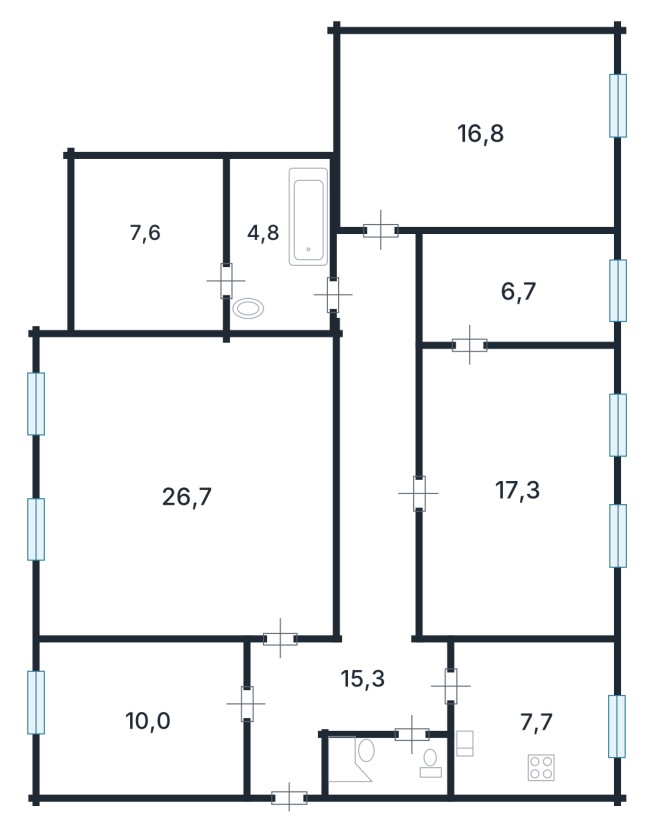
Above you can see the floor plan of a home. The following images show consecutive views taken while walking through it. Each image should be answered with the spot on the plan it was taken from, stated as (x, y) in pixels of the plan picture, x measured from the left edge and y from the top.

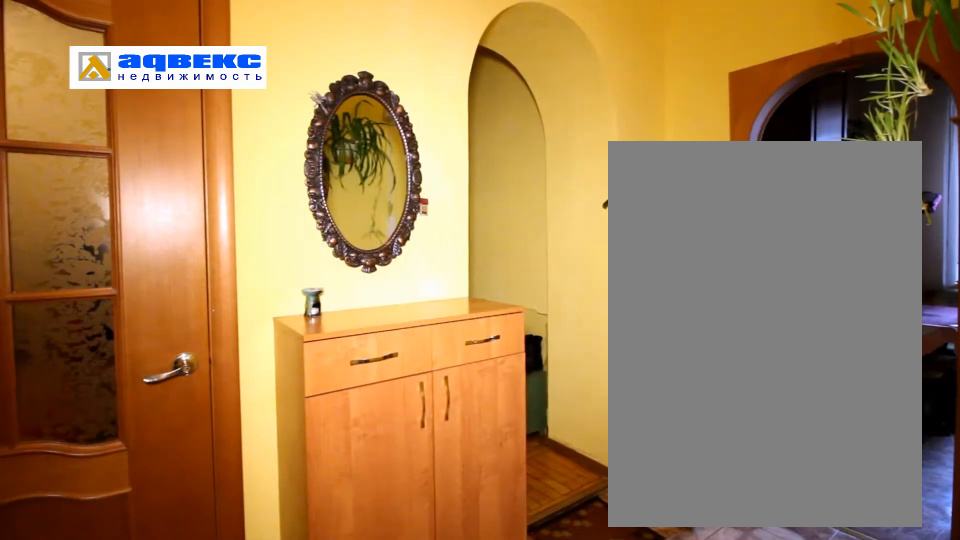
(412, 729)
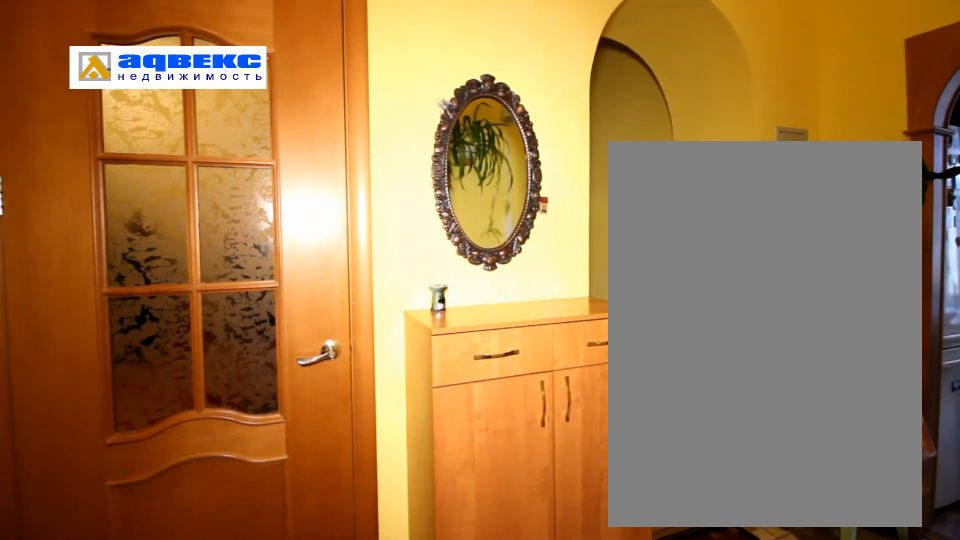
(413, 726)
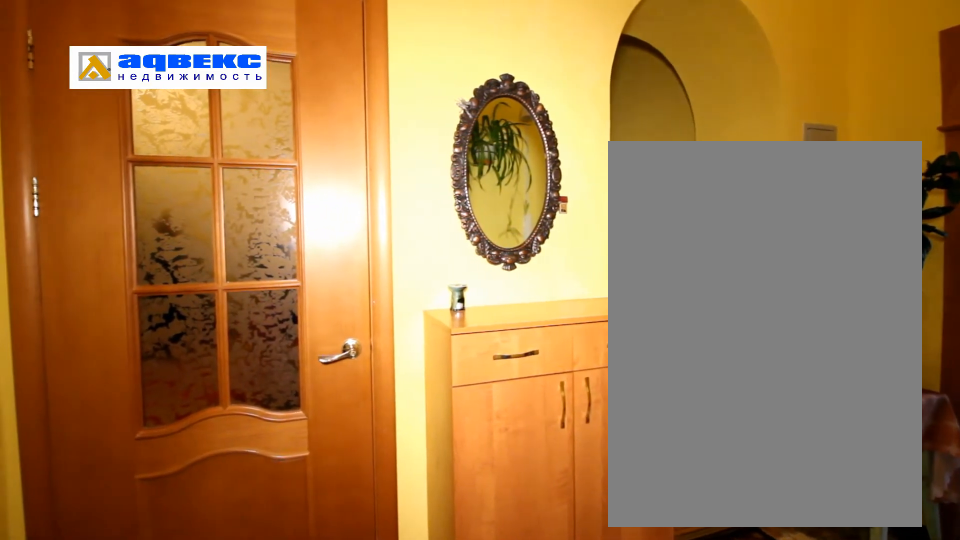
(413, 726)
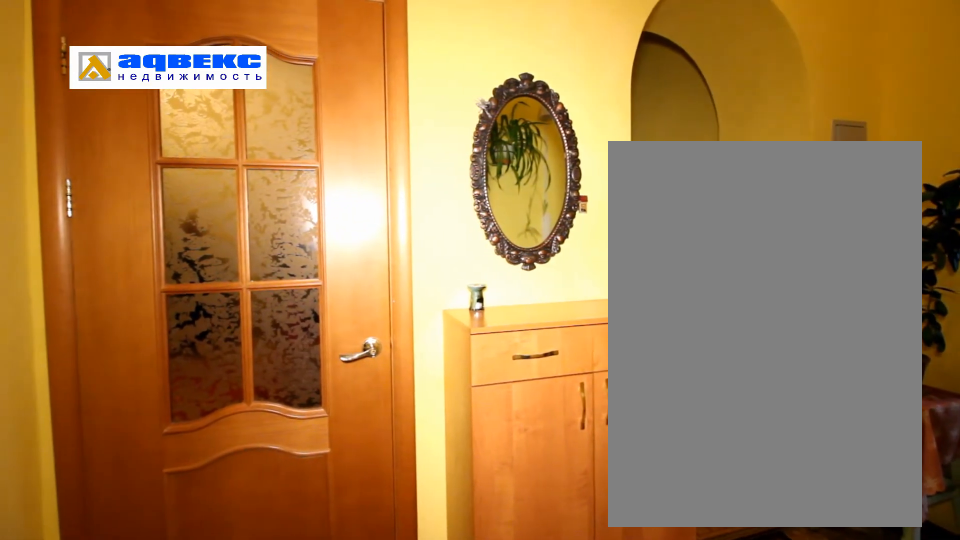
(413, 726)
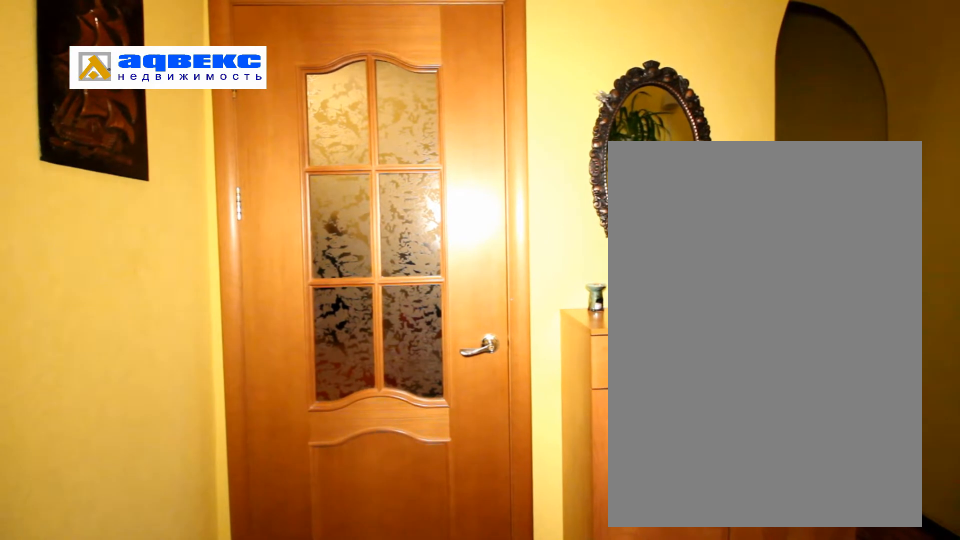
(413, 727)
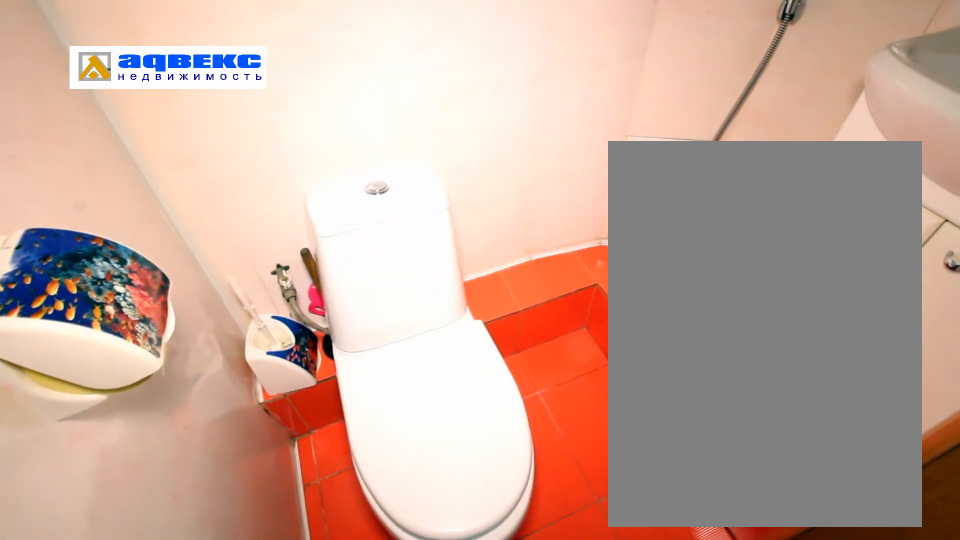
(383, 793)
